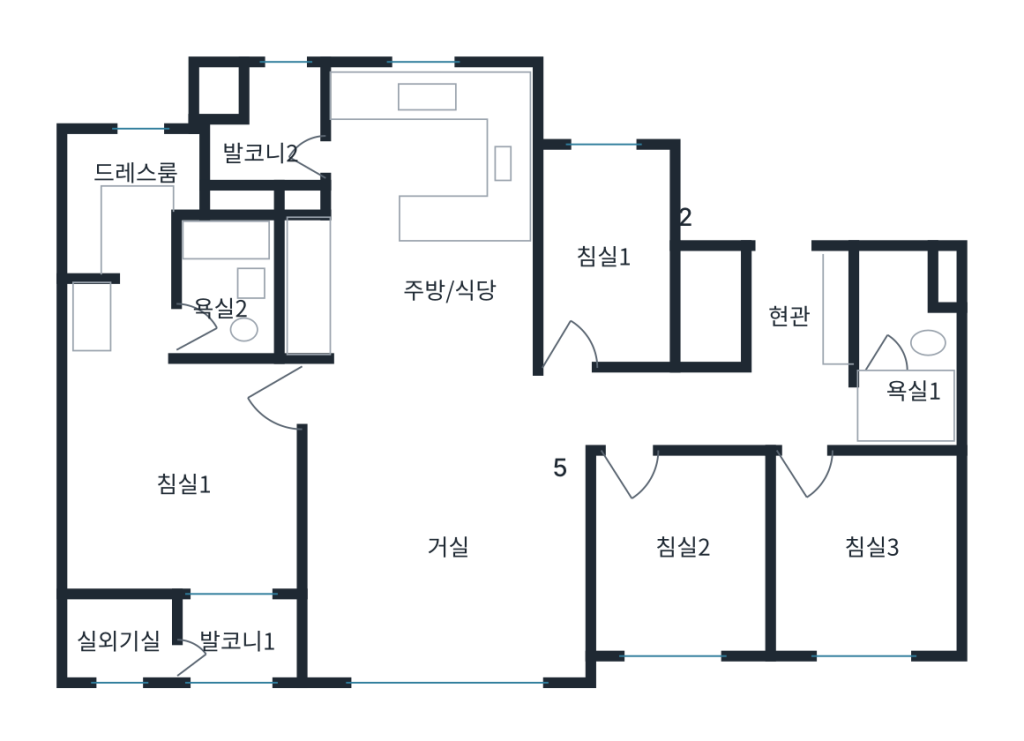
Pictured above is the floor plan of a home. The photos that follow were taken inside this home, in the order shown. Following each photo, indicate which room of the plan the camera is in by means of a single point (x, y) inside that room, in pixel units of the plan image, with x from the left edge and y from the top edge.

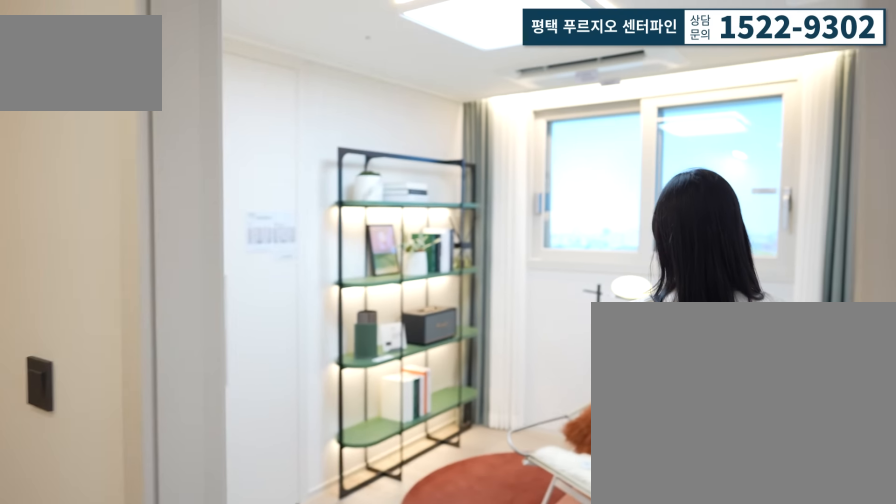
(686, 577)
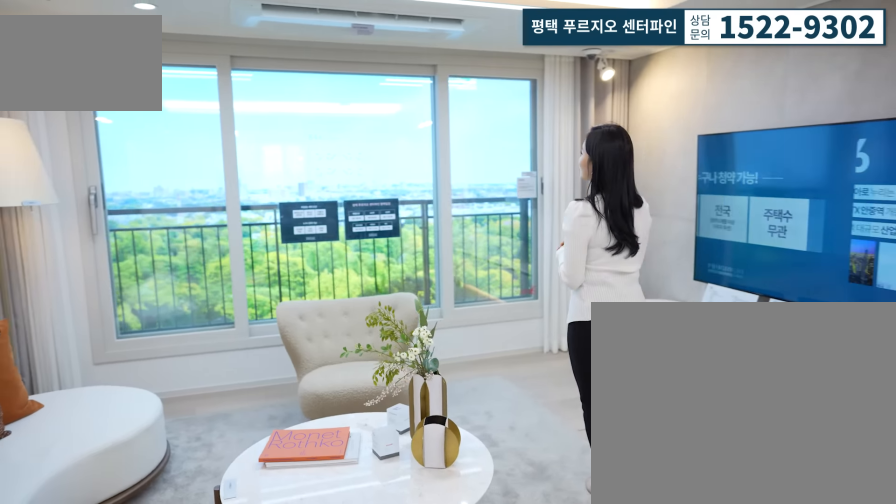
(438, 571)
